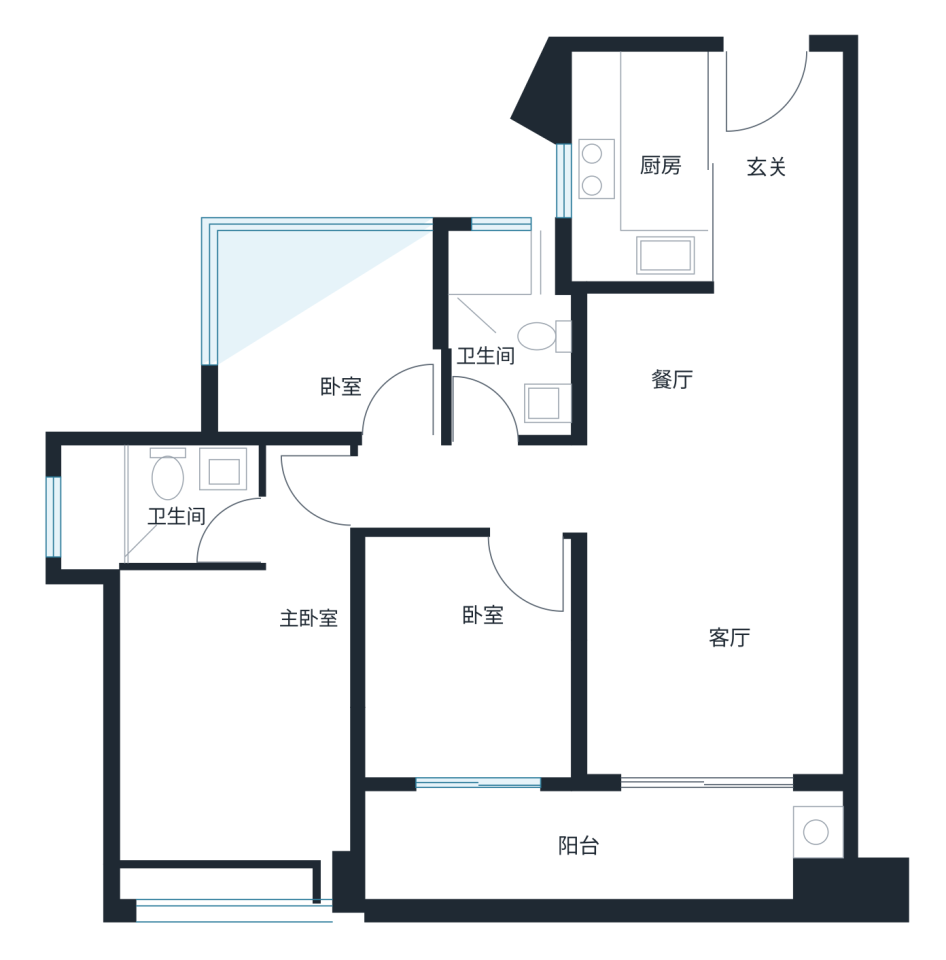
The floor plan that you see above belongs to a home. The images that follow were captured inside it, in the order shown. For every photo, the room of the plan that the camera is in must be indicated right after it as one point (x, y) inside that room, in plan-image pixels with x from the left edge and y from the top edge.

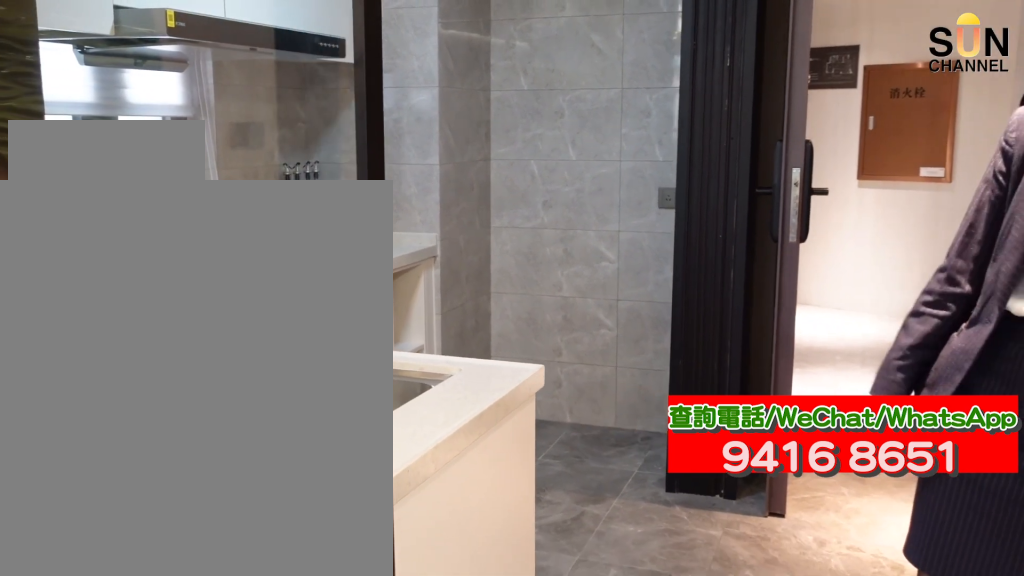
(646, 166)
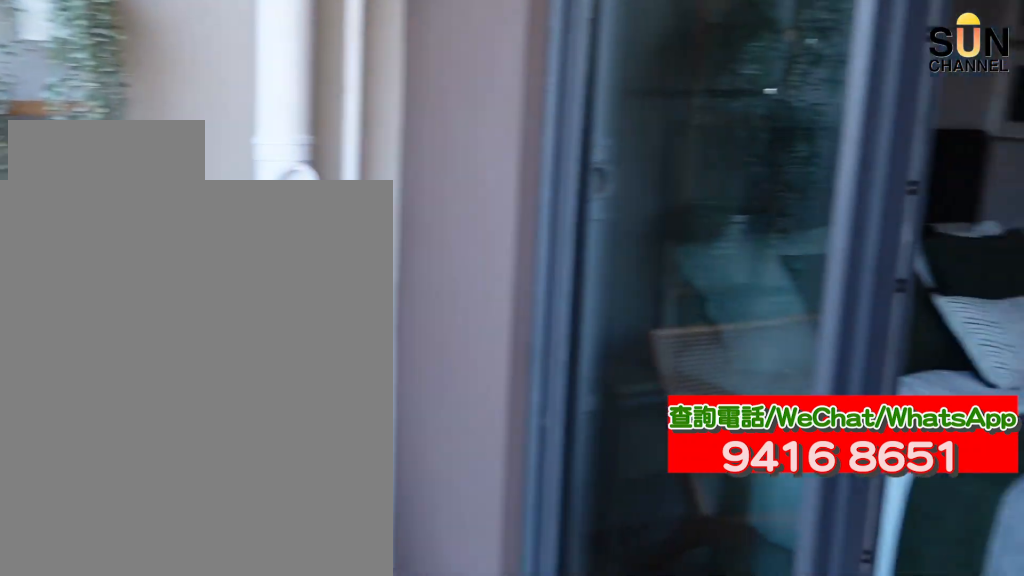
(599, 852)
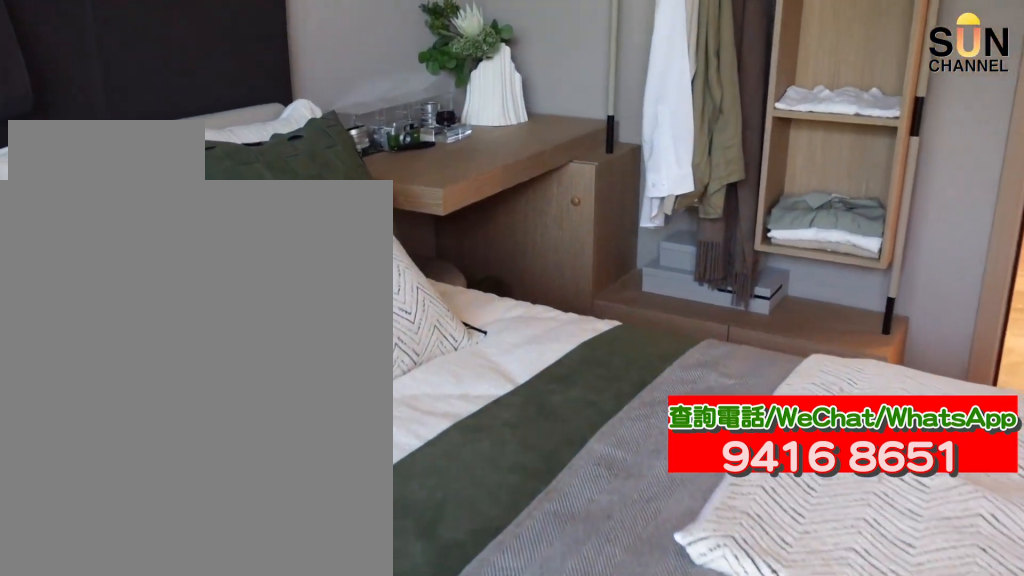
(473, 664)
